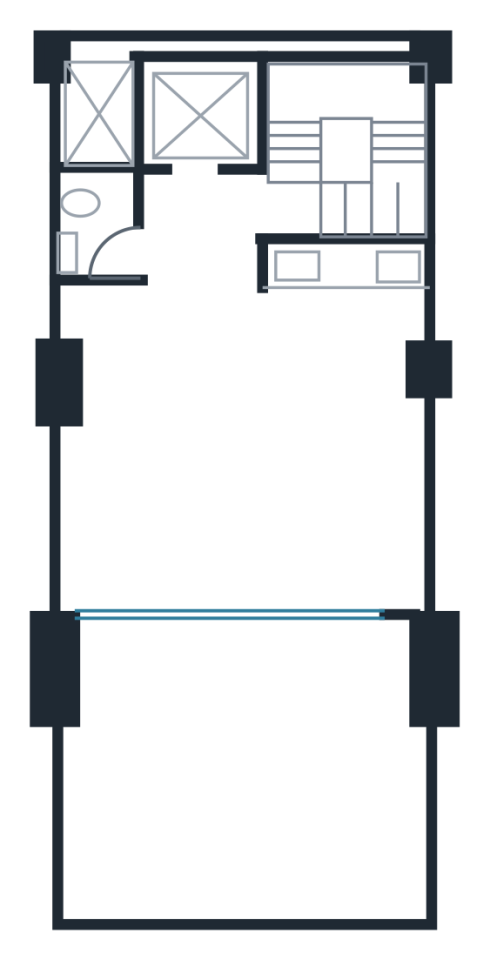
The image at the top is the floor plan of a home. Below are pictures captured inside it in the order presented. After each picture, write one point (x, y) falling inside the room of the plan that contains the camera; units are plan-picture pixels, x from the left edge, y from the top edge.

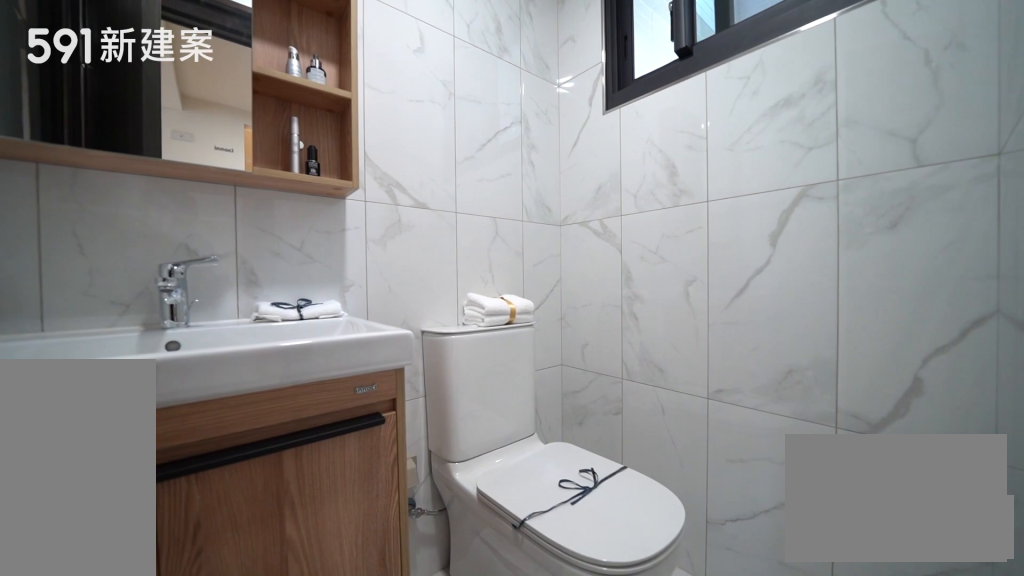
(95, 225)
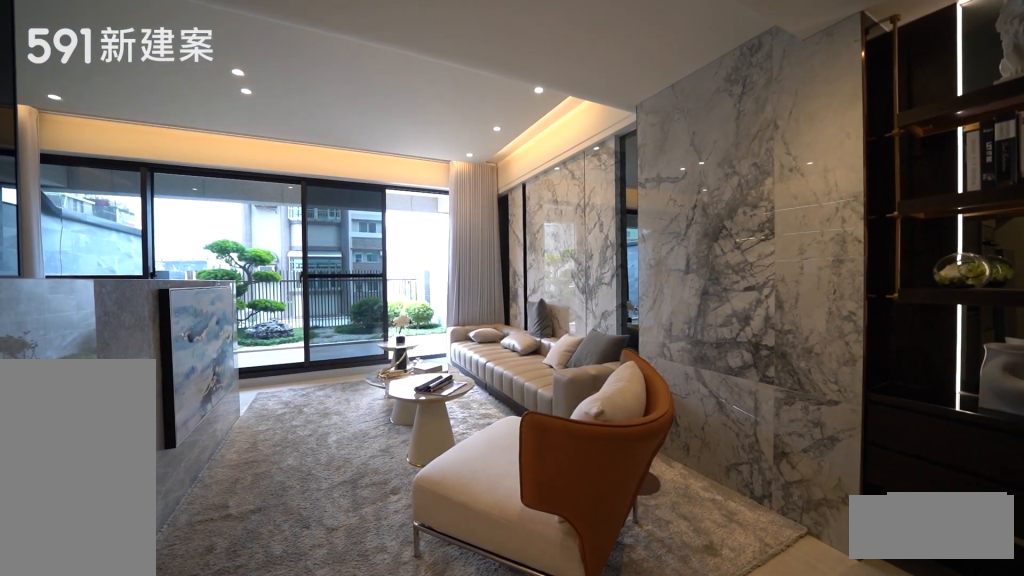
(168, 453)
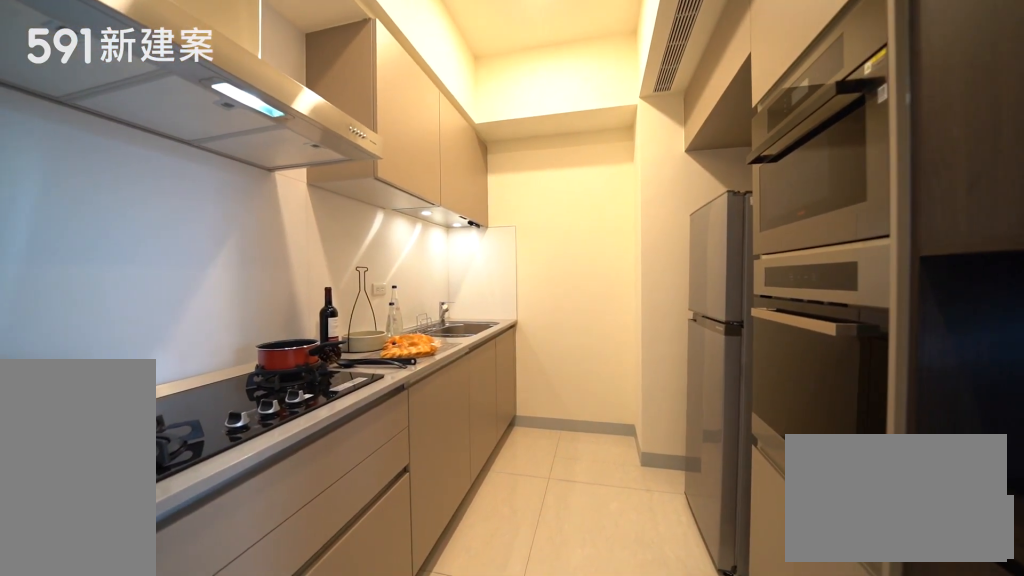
(359, 307)
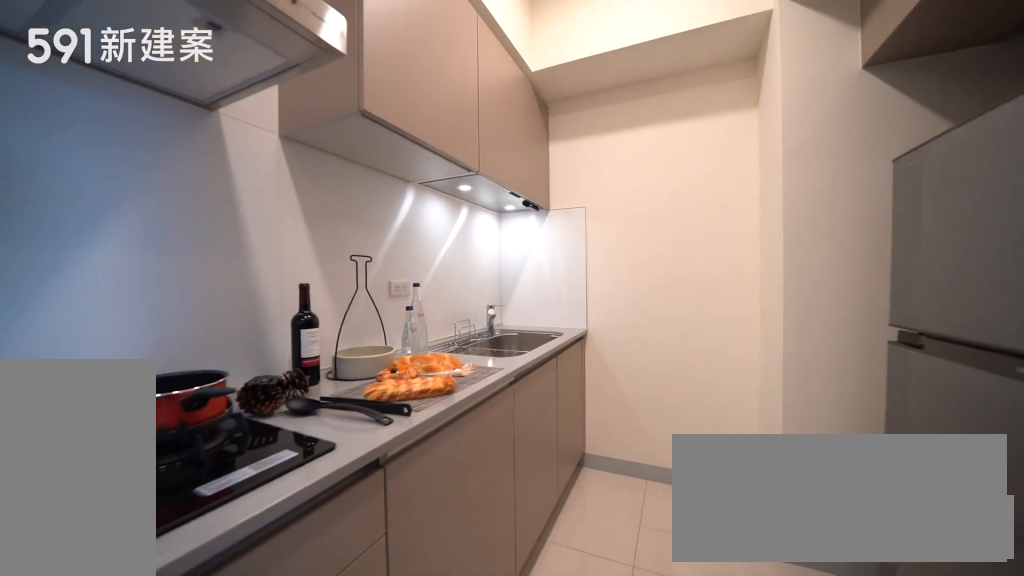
(359, 307)
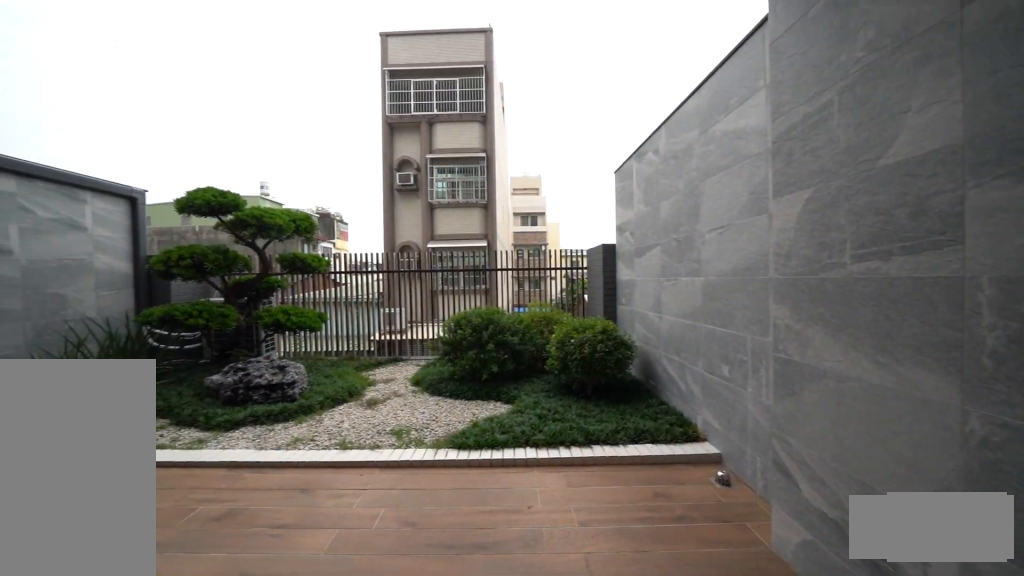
(243, 776)
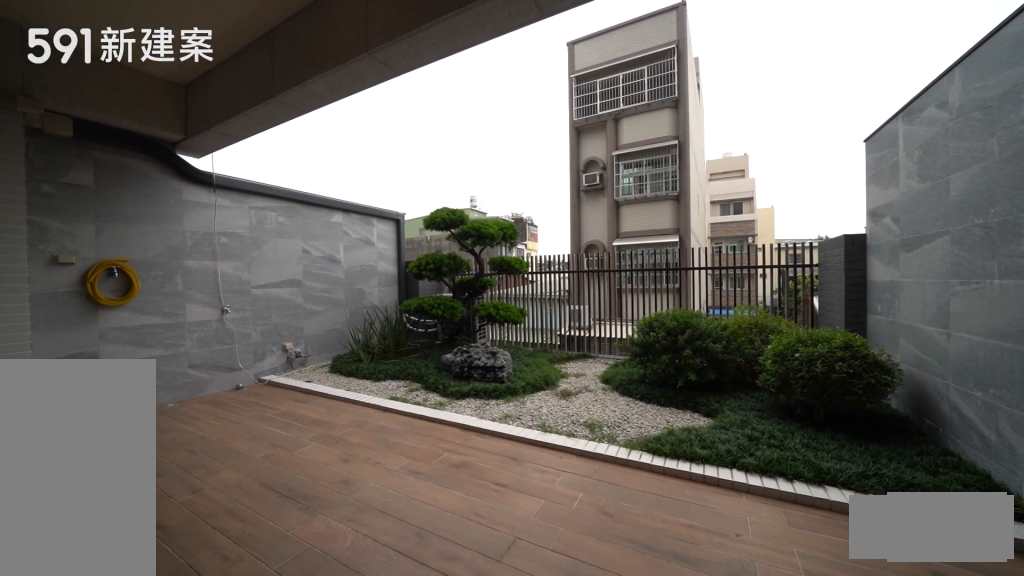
(243, 776)
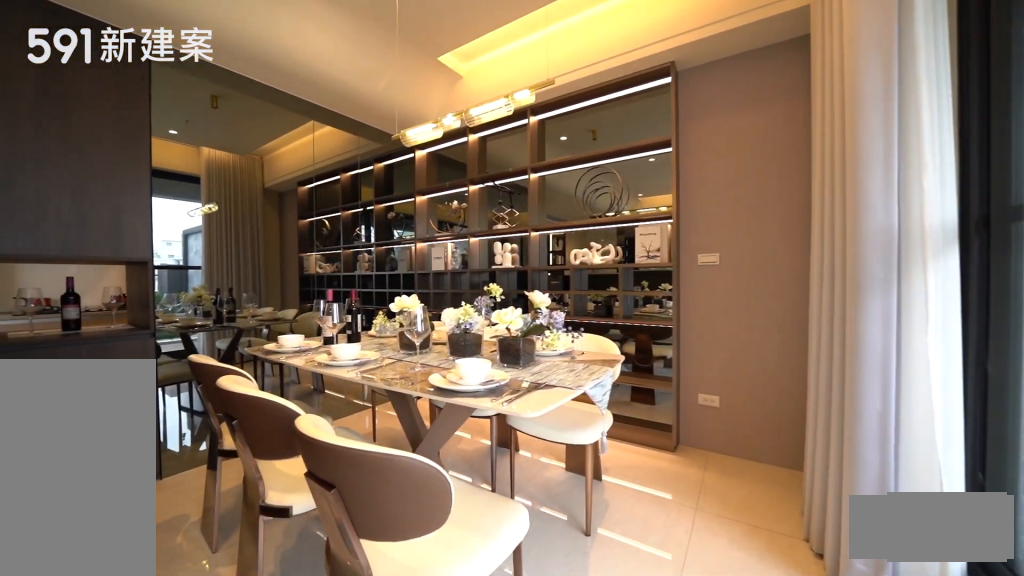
(363, 507)
